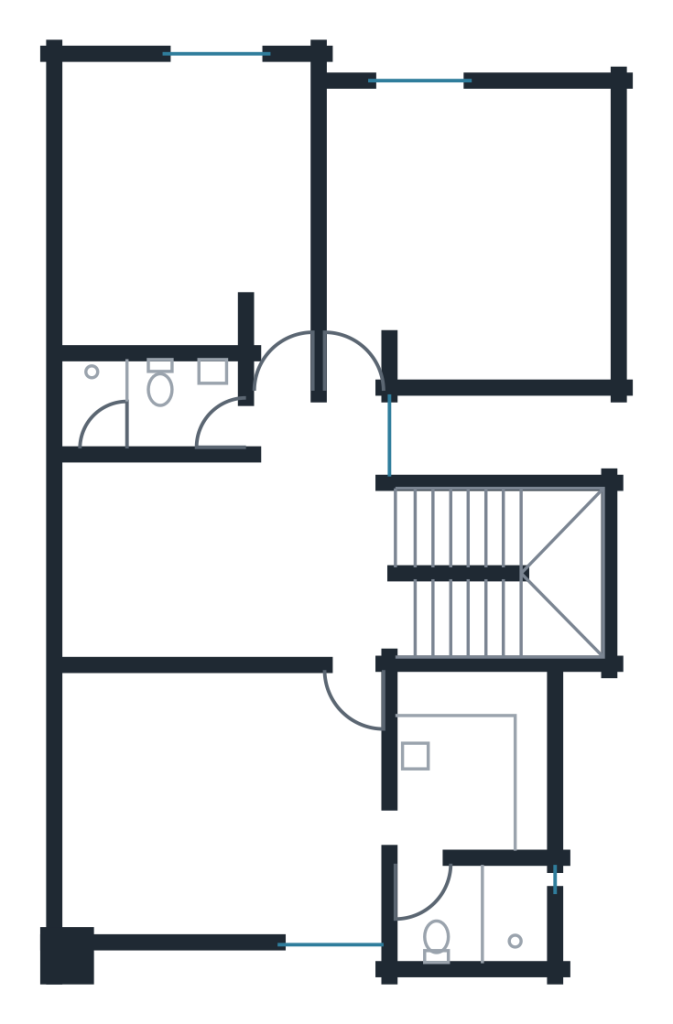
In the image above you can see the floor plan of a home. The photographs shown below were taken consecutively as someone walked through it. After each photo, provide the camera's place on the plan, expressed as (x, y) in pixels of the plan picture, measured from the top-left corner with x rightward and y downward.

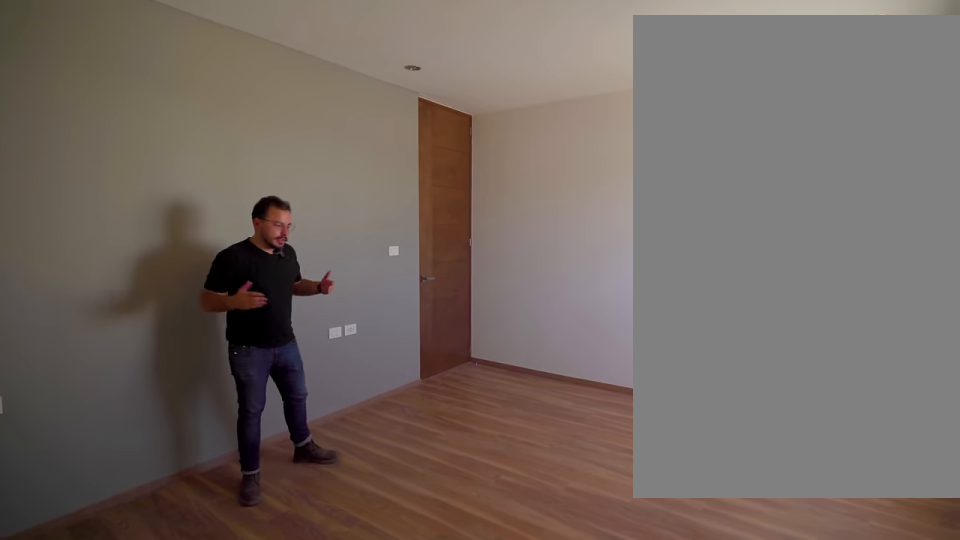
(100, 899)
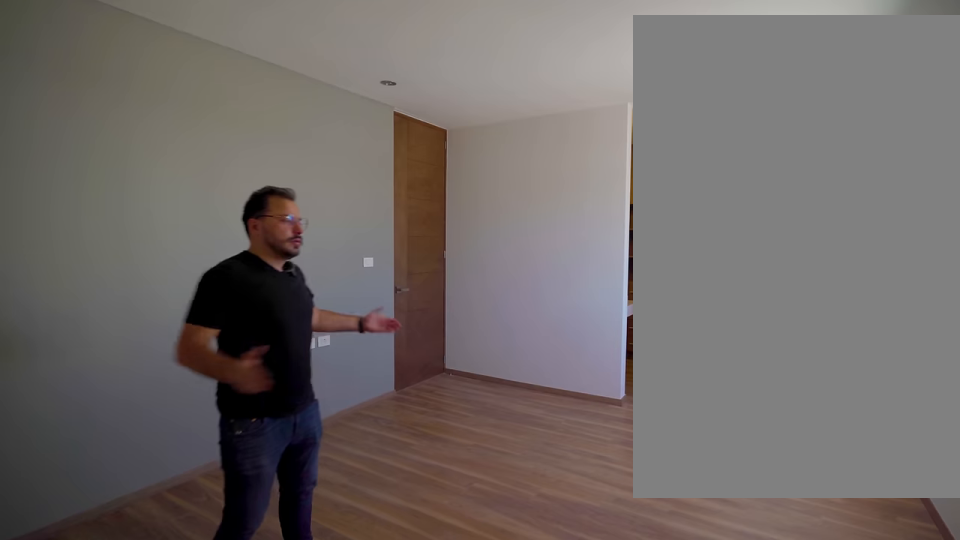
(99, 897)
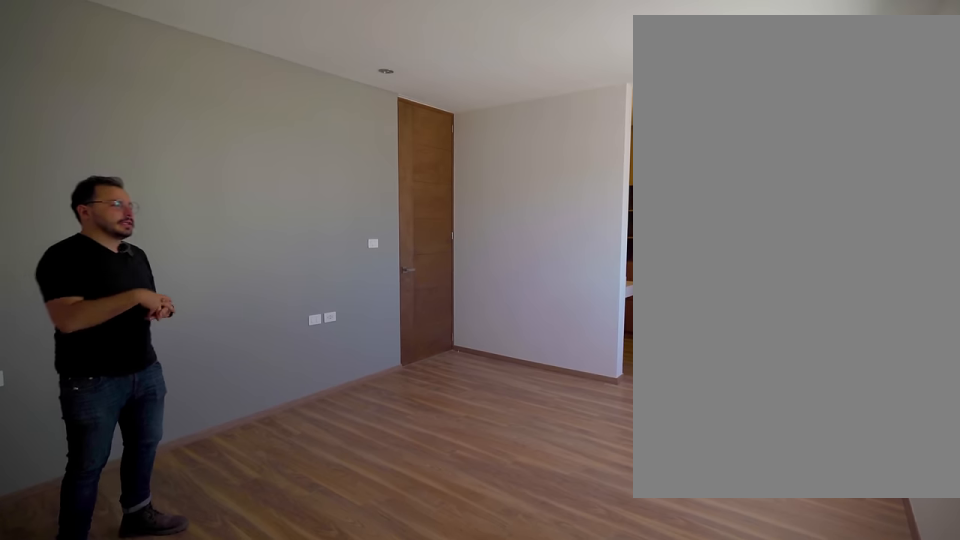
(97, 896)
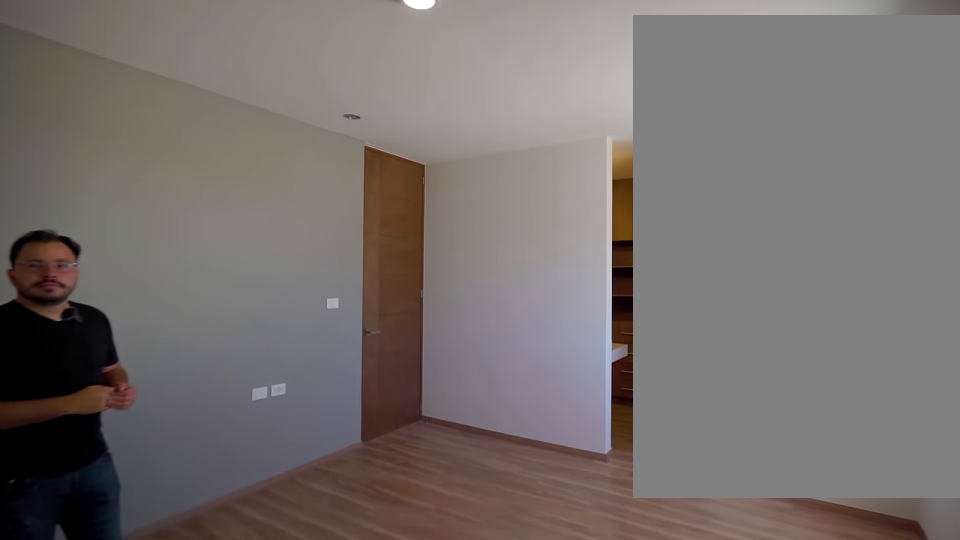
(96, 896)
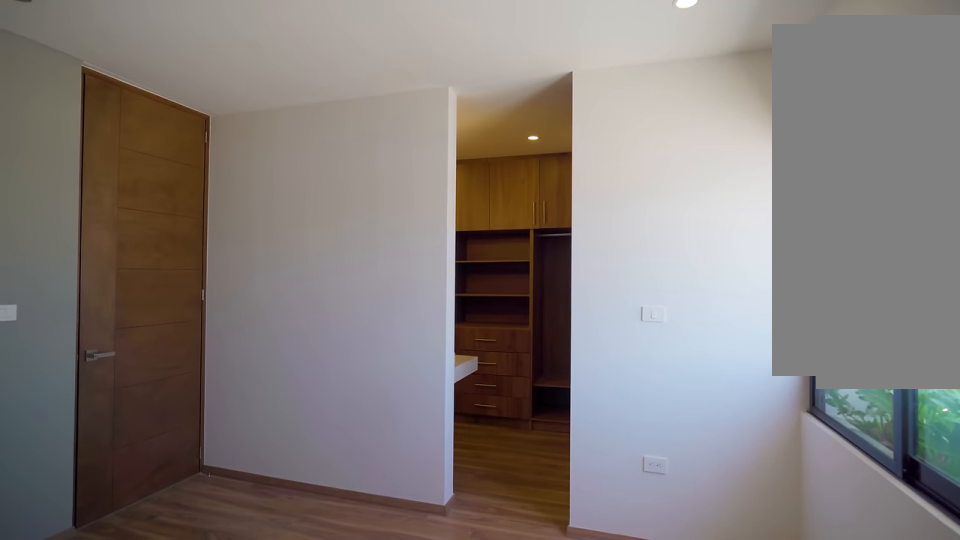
(160, 892)
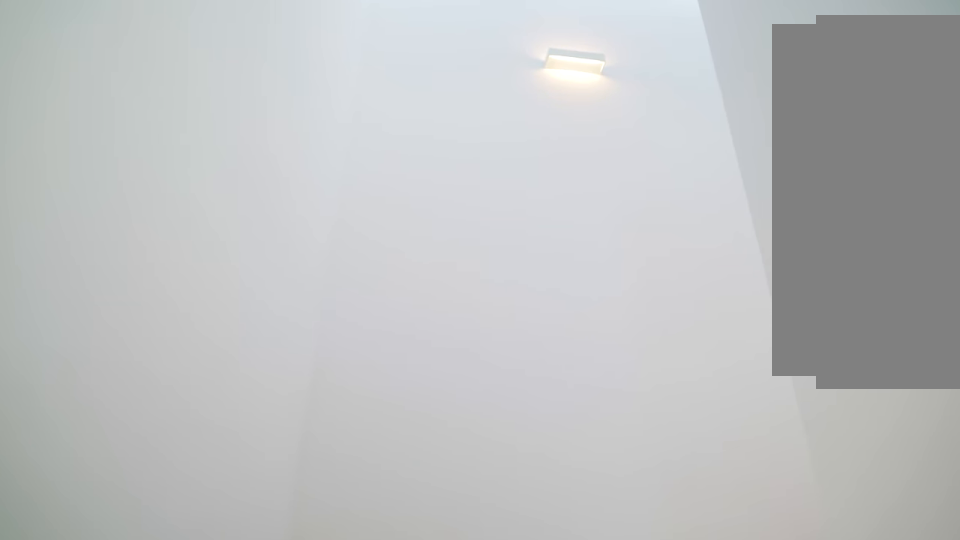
(462, 543)
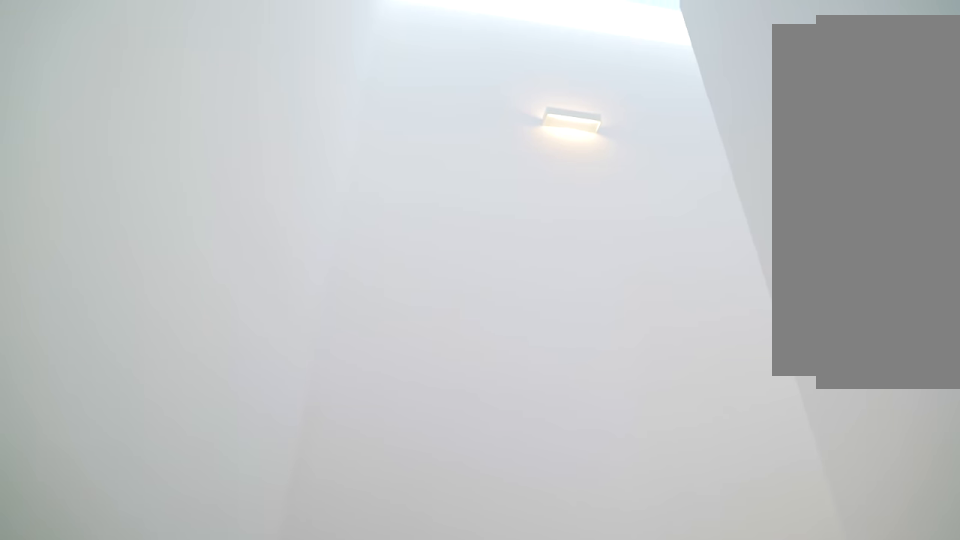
(491, 536)
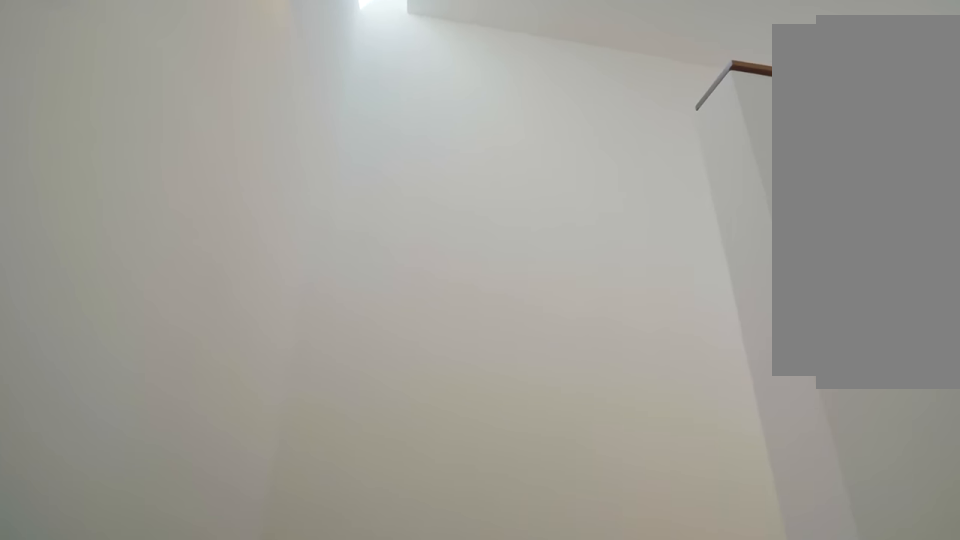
(541, 524)
